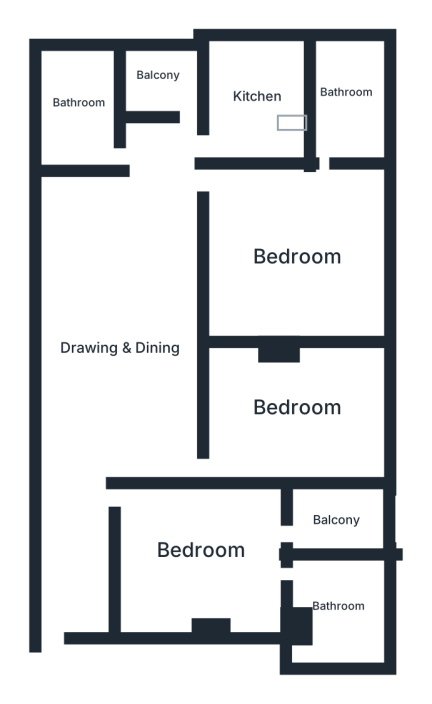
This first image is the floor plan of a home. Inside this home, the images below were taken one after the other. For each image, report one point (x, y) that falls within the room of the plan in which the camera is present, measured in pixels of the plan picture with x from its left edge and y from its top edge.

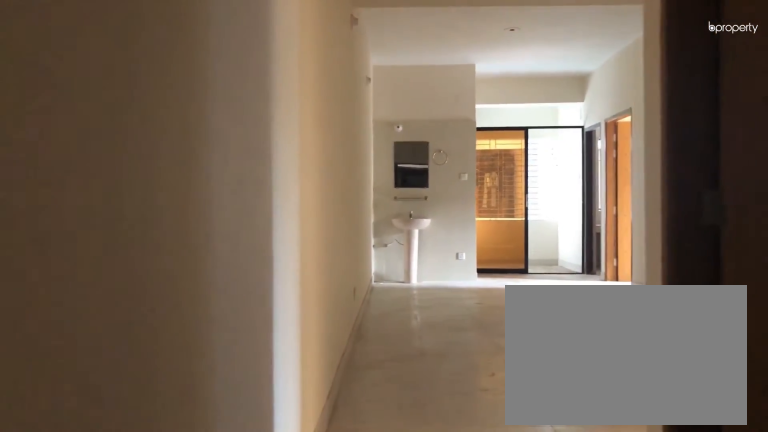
(60, 534)
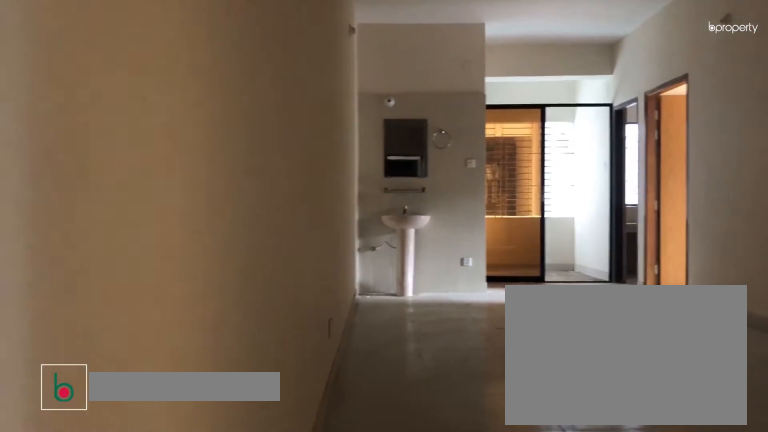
(119, 365)
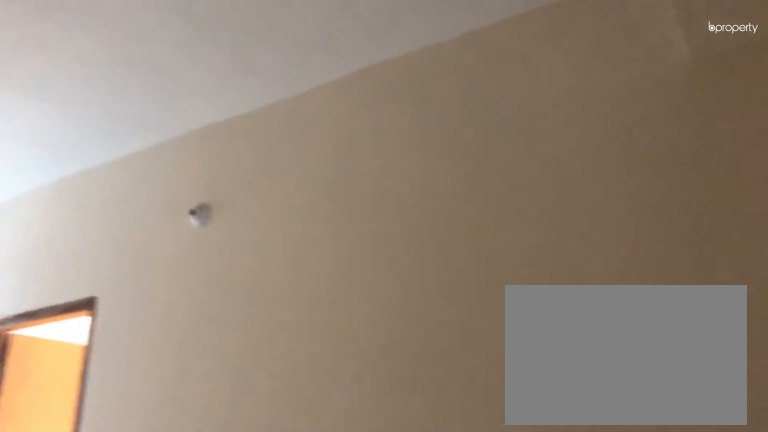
(120, 344)
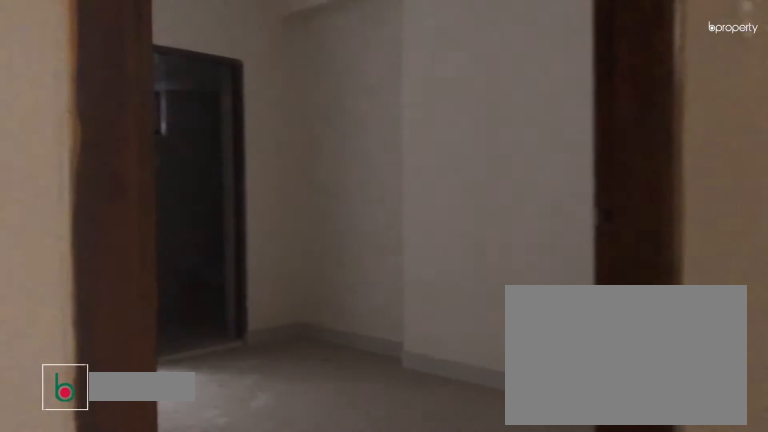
(200, 552)
